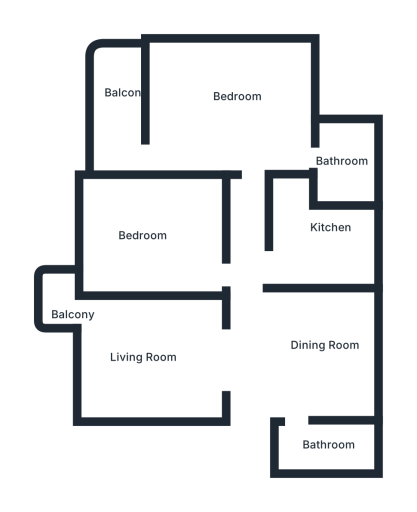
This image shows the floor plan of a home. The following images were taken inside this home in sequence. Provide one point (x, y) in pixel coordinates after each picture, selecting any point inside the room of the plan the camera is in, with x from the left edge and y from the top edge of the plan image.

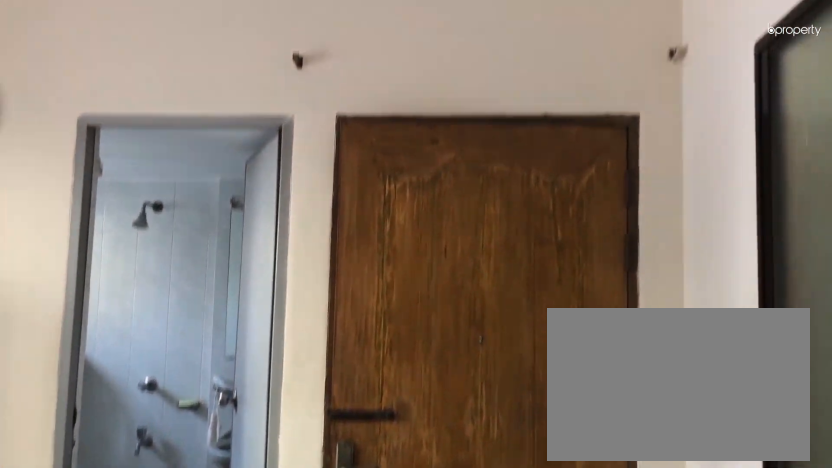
(298, 348)
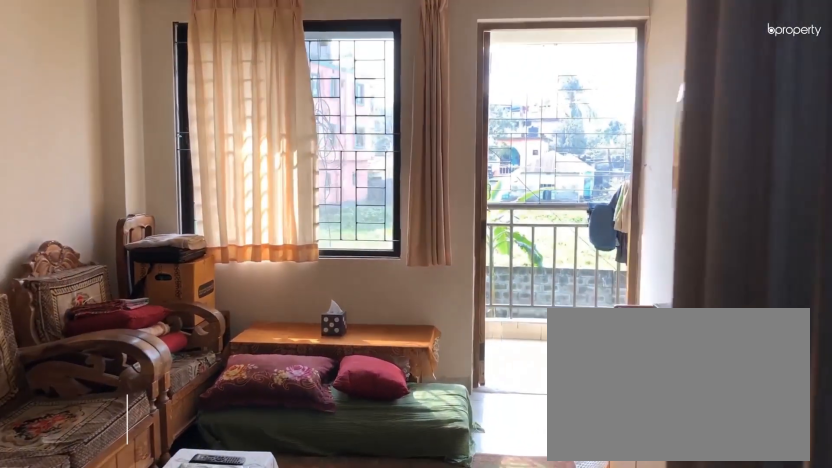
(151, 359)
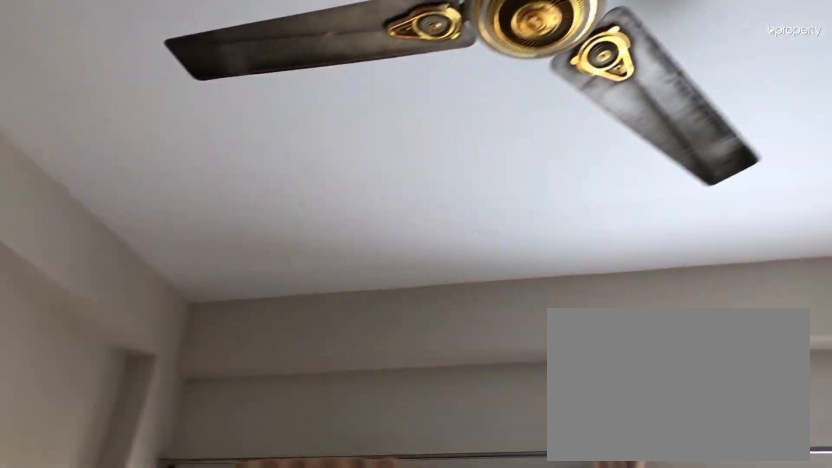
(143, 353)
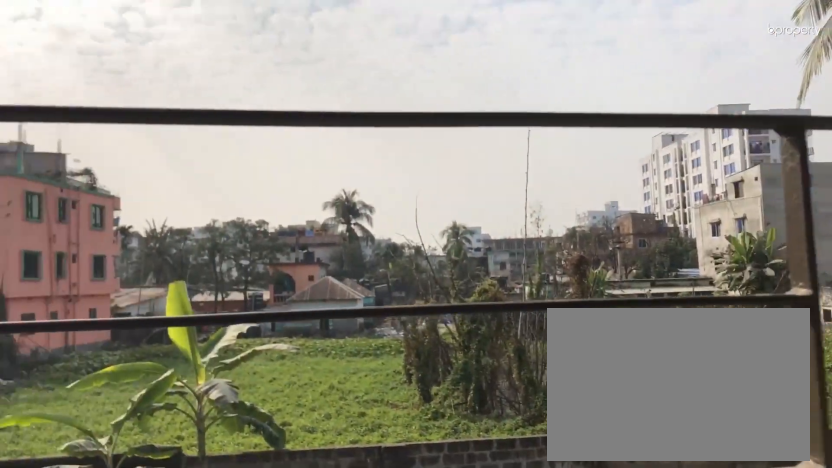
(57, 296)
